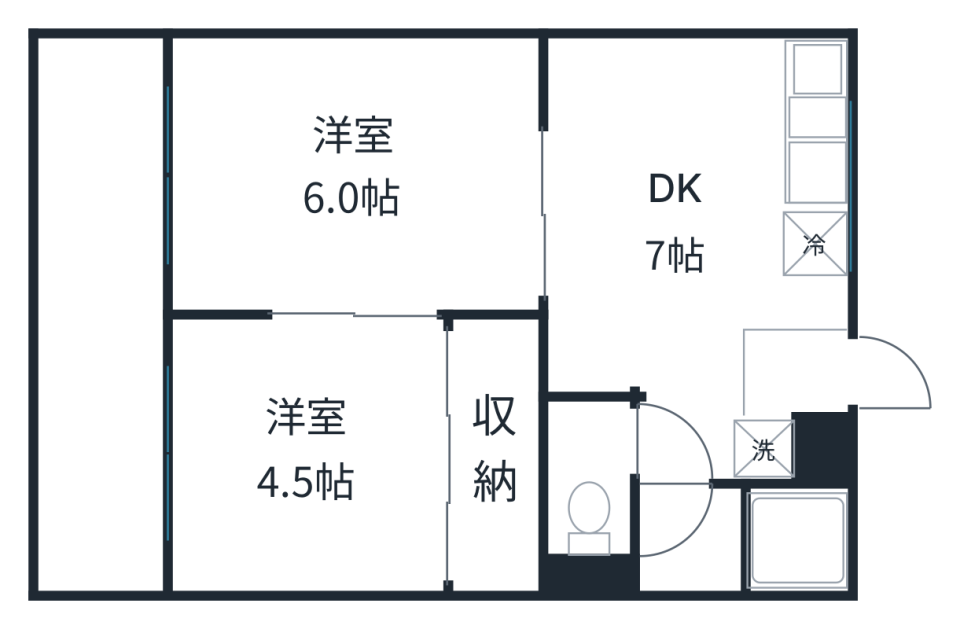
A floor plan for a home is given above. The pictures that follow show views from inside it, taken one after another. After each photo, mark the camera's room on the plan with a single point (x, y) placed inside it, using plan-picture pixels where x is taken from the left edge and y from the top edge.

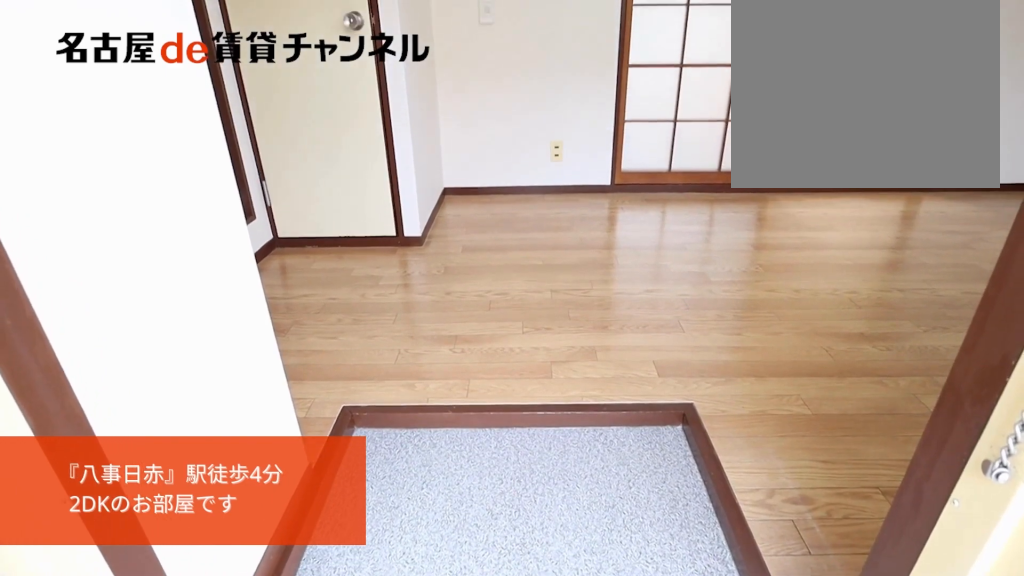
(798, 378)
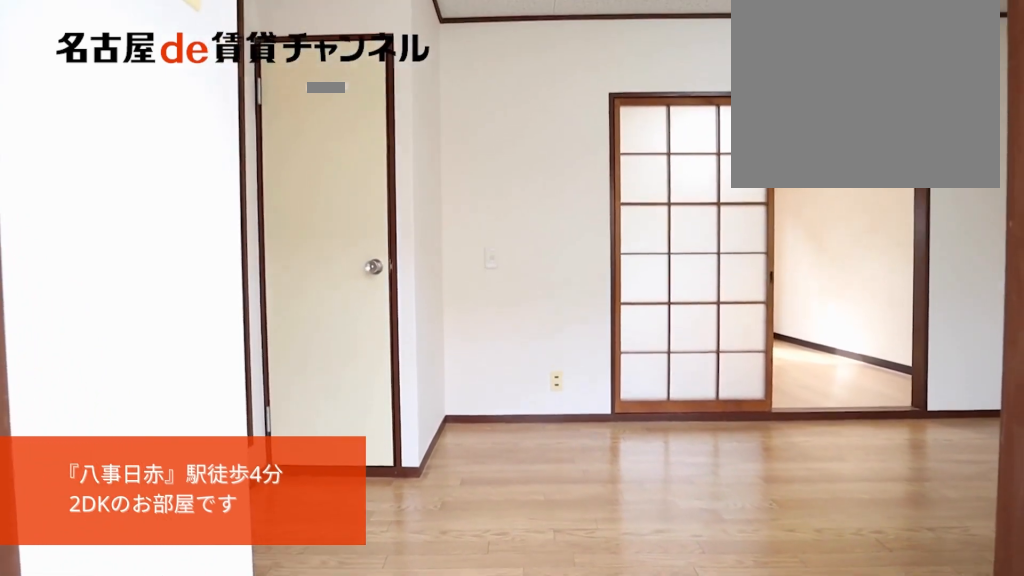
(798, 378)
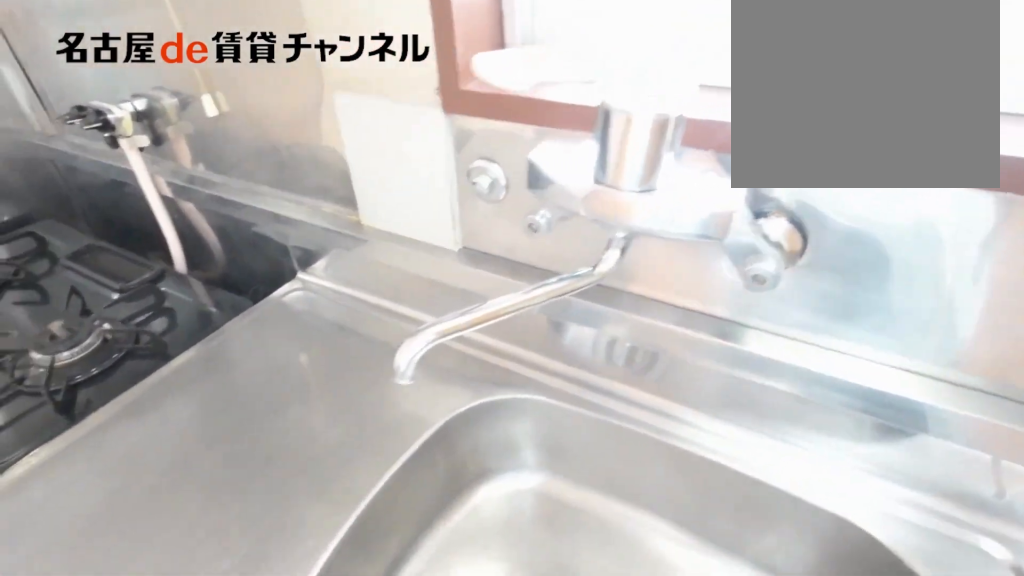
(812, 161)
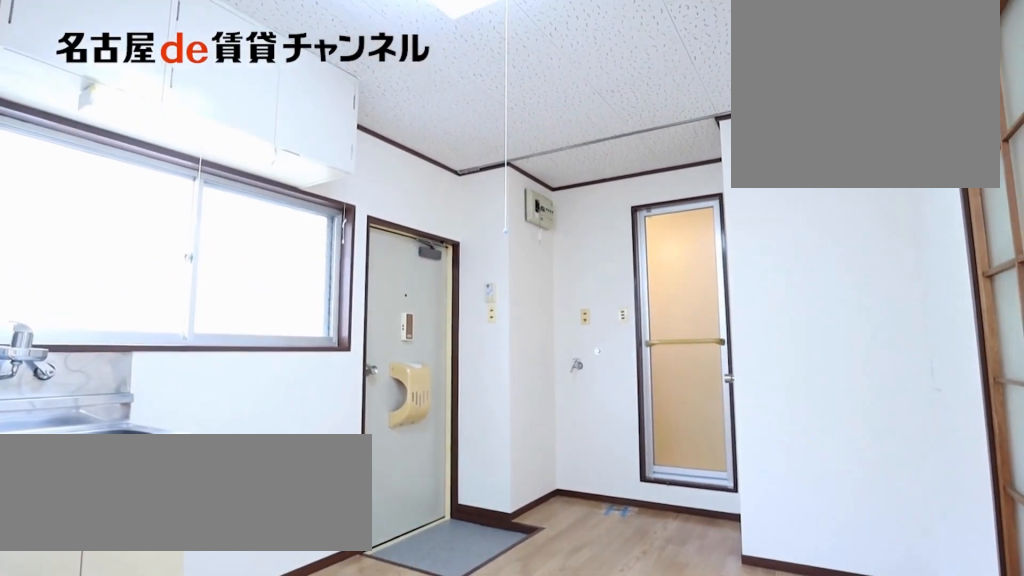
(711, 252)
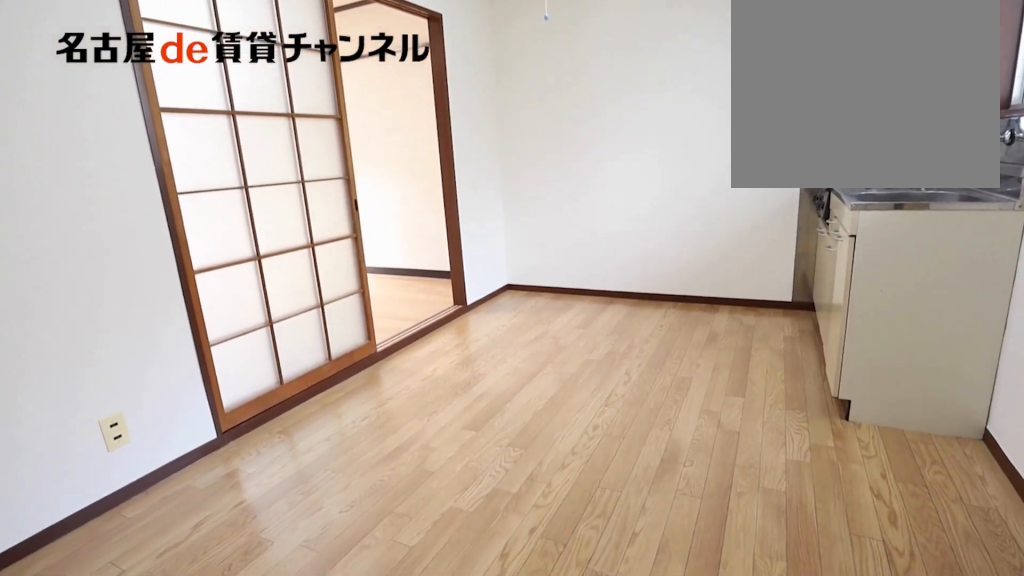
(711, 252)
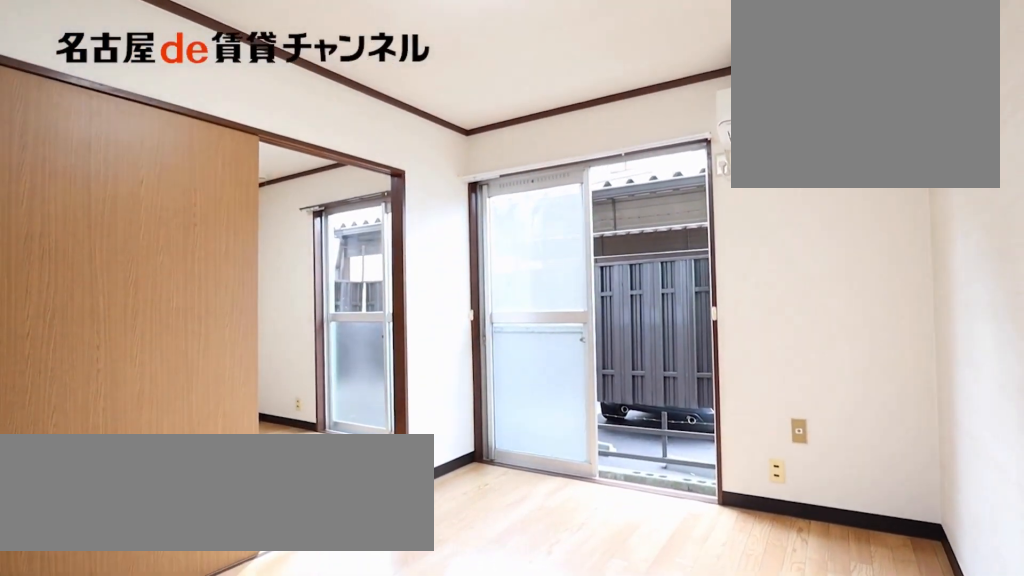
(355, 176)
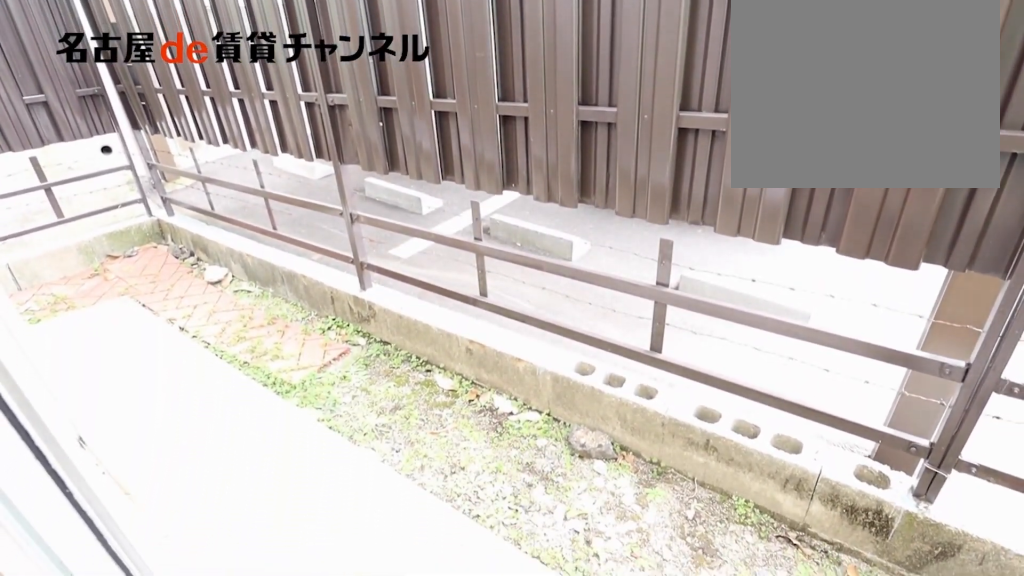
(112, 317)
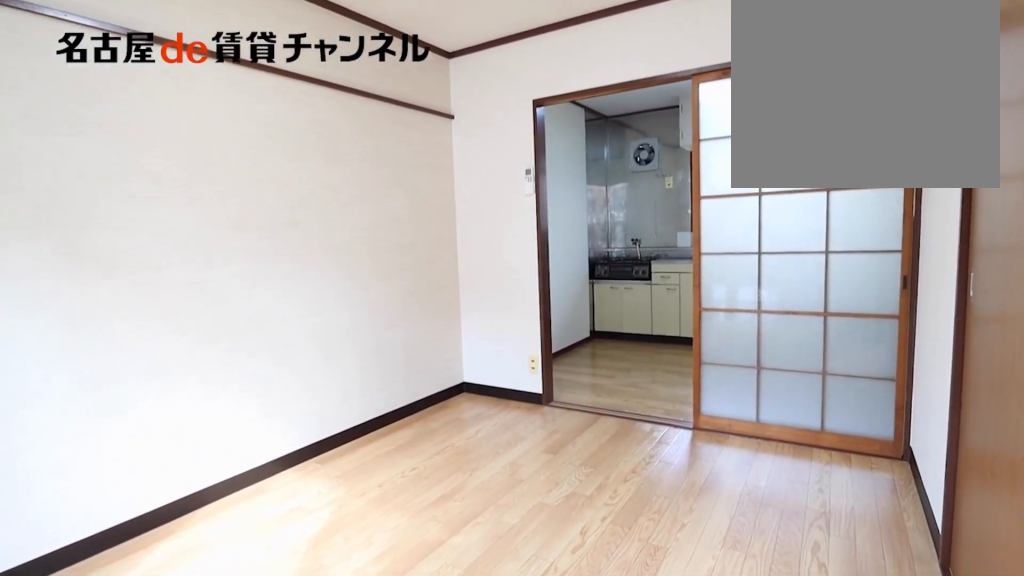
(350, 171)
